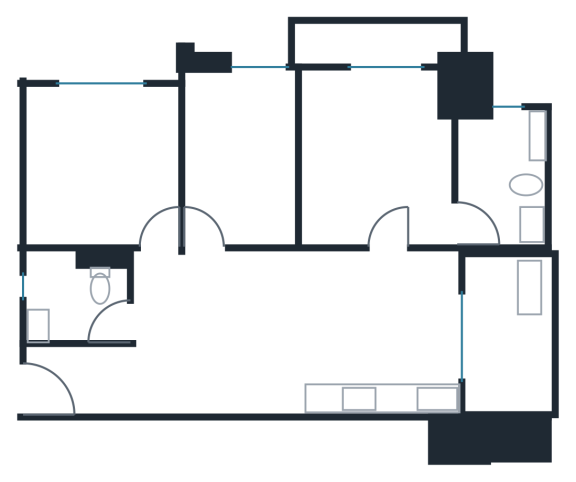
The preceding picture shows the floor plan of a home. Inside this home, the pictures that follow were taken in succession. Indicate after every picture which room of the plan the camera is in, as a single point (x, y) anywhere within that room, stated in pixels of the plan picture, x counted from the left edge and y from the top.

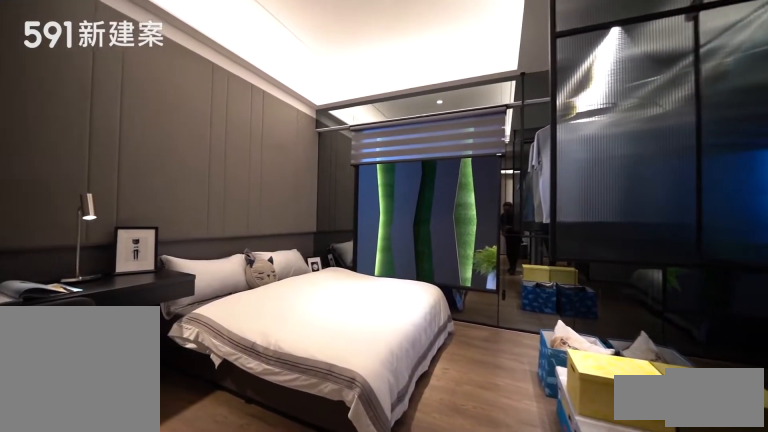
(98, 162)
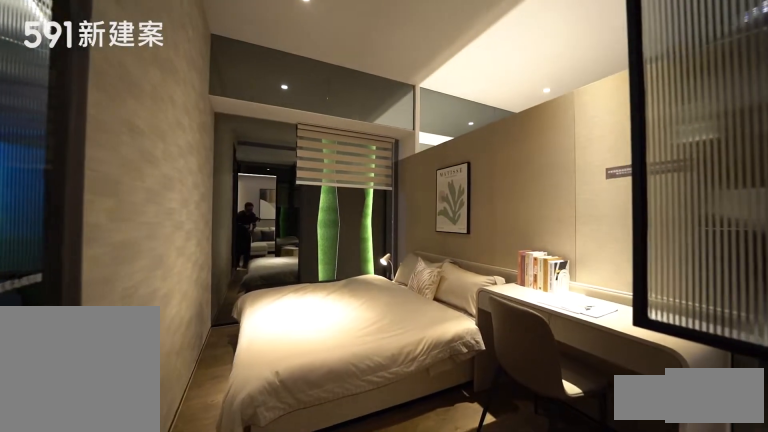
(244, 152)
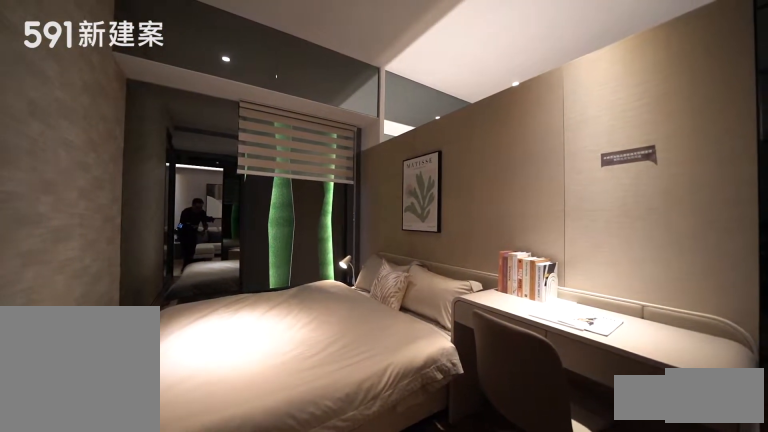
(244, 152)
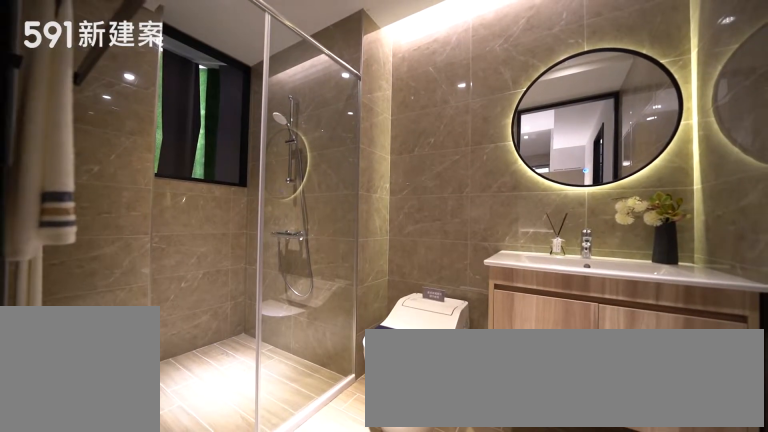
(508, 175)
